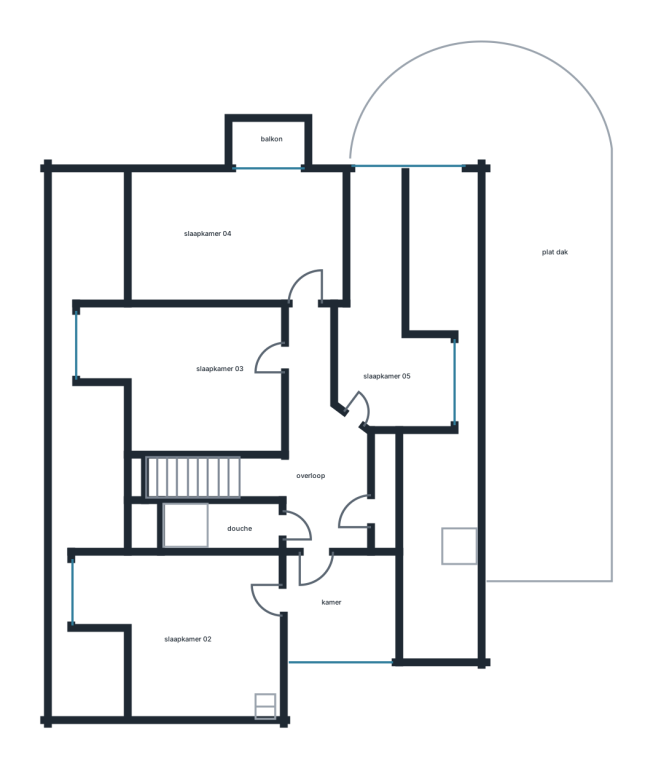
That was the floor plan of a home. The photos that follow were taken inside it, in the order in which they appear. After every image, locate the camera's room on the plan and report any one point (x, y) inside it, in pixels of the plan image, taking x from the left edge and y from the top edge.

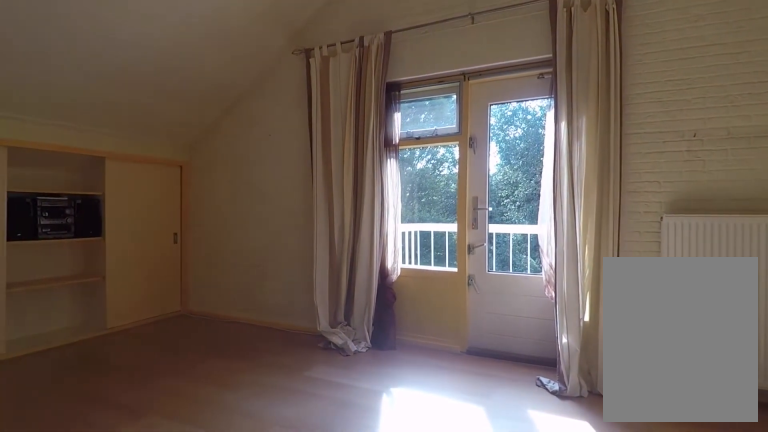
(235, 237)
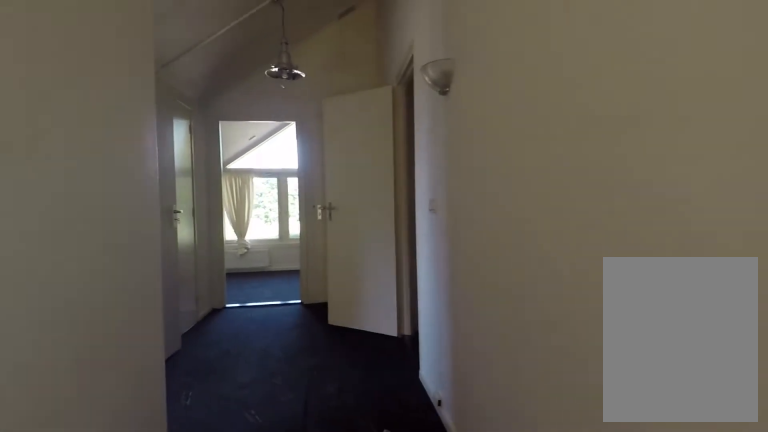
(314, 450)
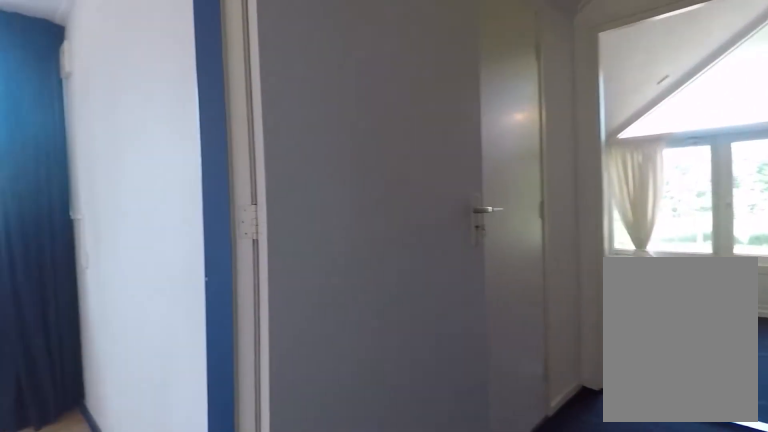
(314, 450)
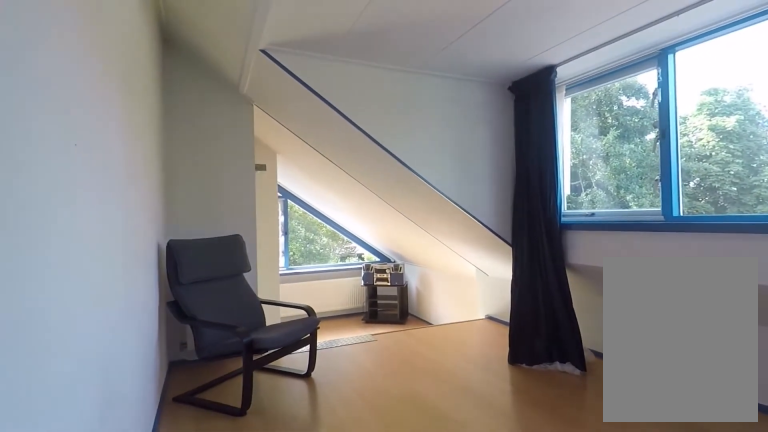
(385, 323)
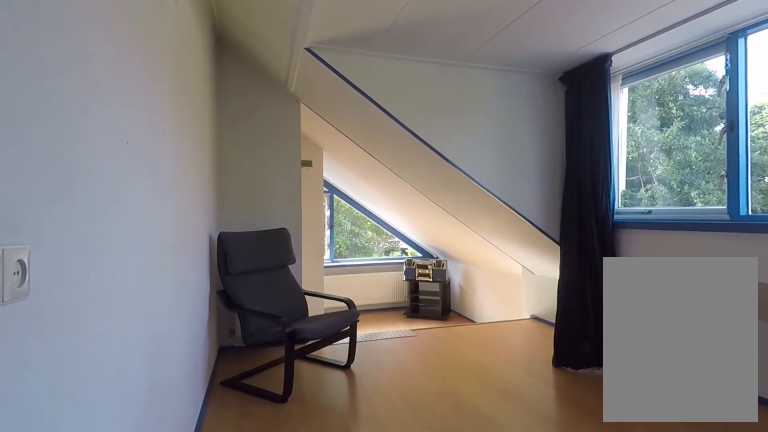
(385, 323)
